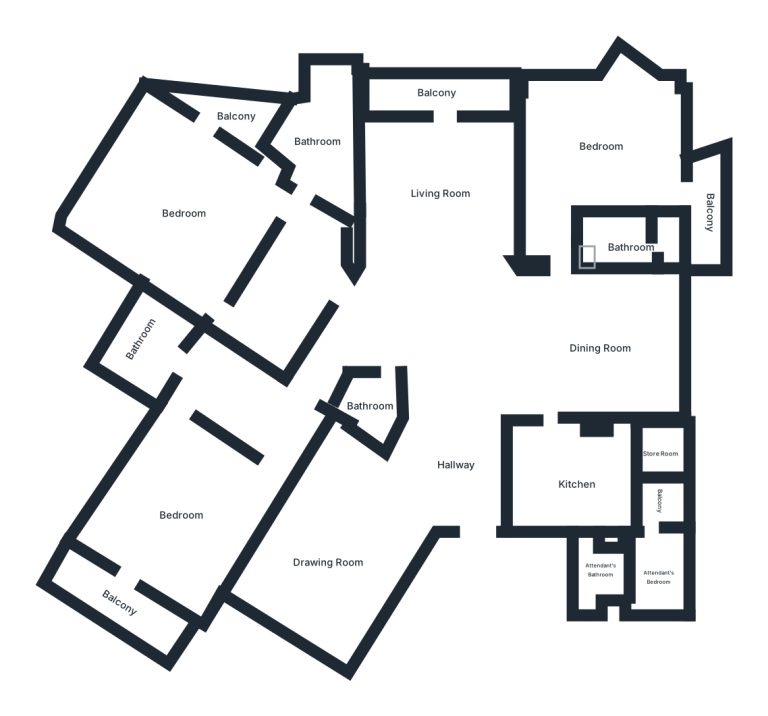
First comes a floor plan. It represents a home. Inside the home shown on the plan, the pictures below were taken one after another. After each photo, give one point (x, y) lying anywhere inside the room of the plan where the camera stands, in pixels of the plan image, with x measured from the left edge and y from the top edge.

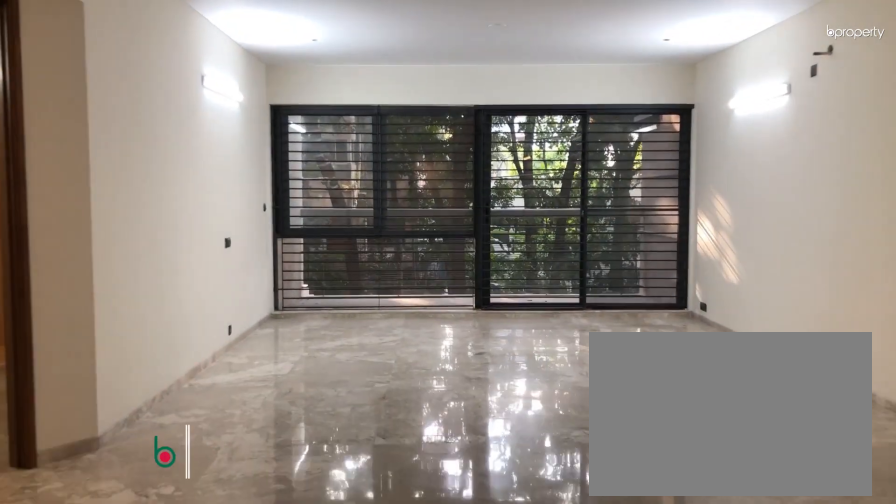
(453, 321)
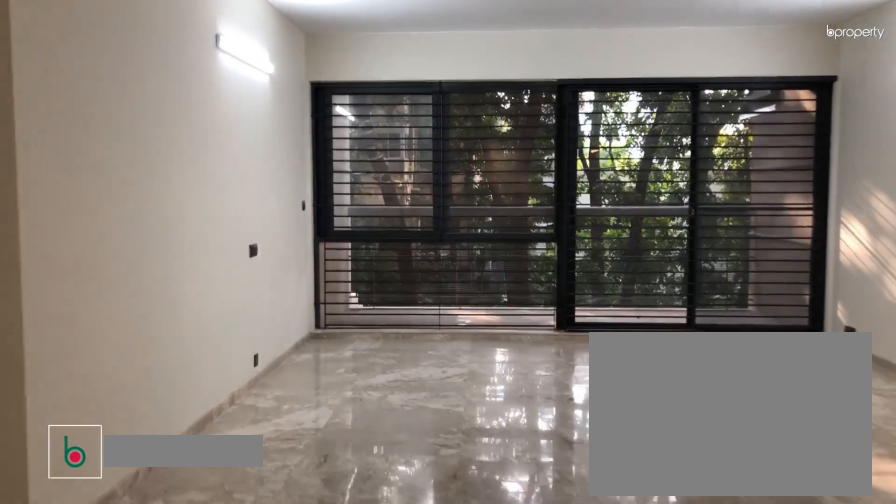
(436, 188)
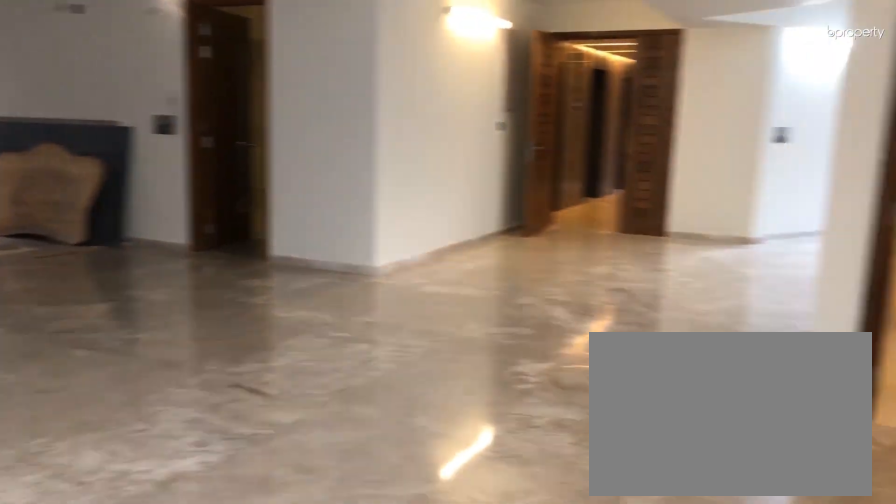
(436, 188)
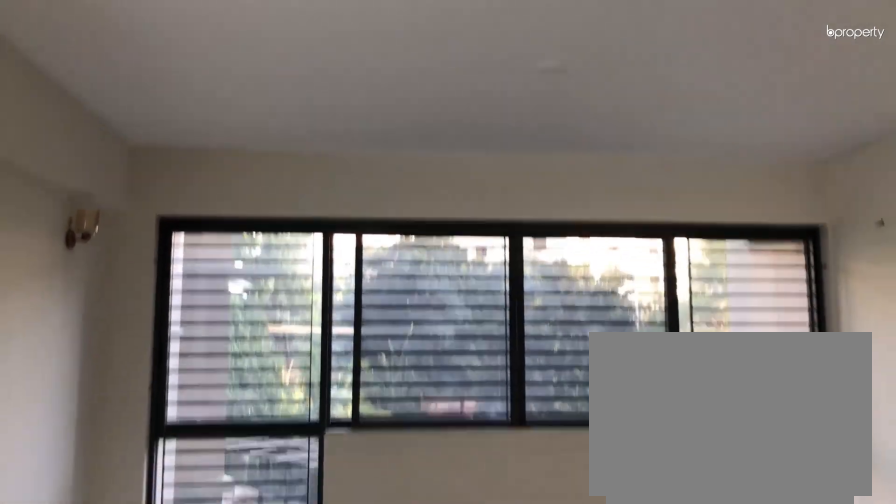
(335, 553)
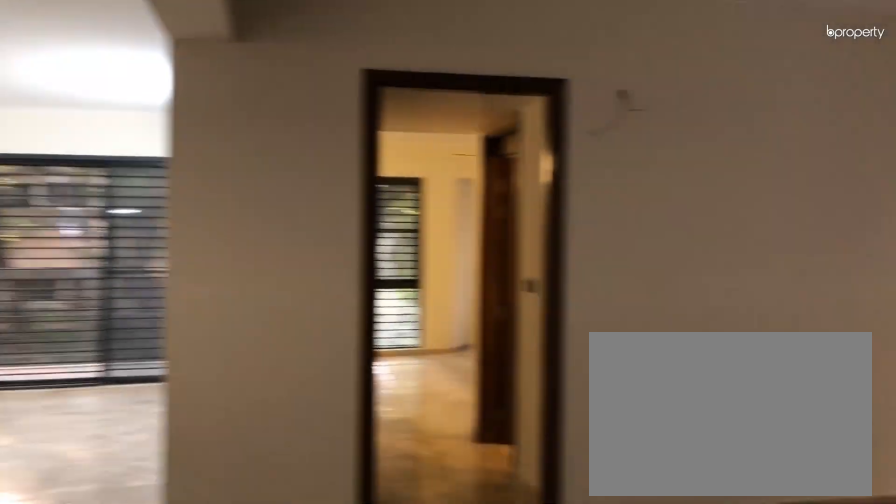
(605, 347)
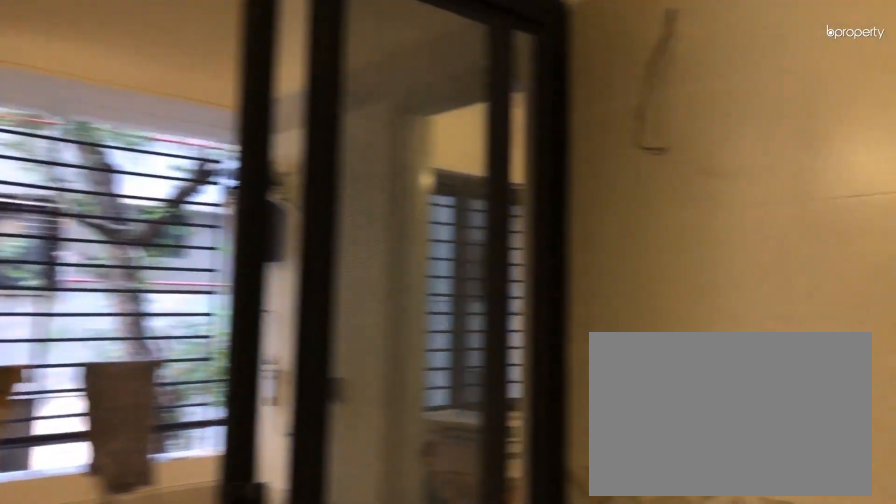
(578, 478)
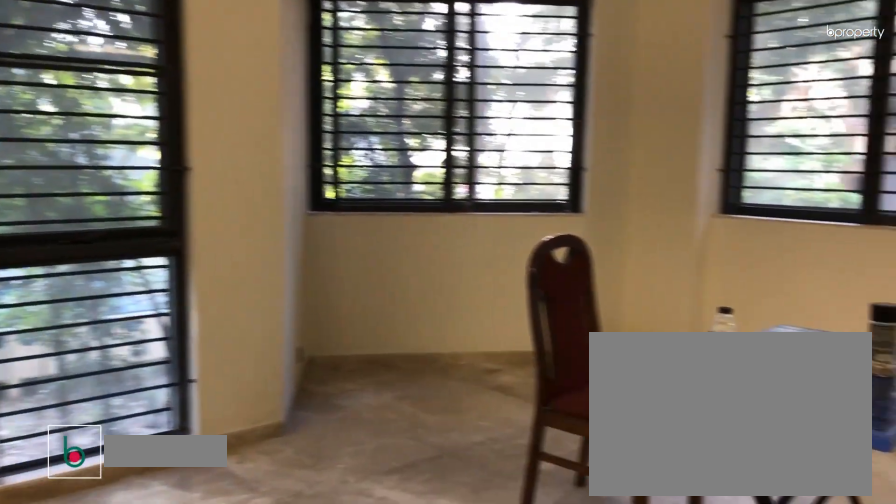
(605, 149)
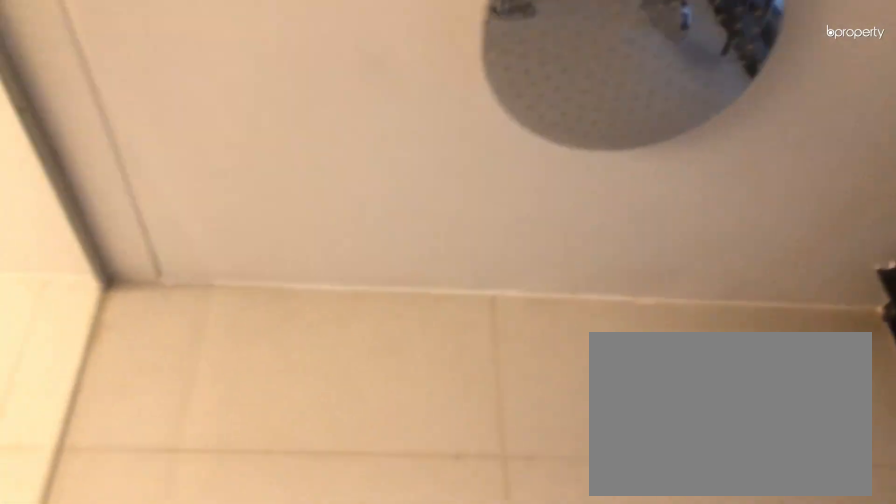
(620, 239)
